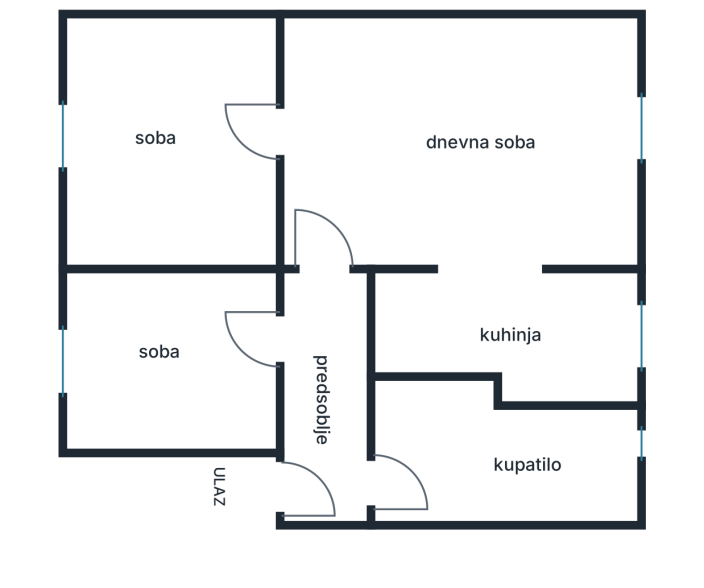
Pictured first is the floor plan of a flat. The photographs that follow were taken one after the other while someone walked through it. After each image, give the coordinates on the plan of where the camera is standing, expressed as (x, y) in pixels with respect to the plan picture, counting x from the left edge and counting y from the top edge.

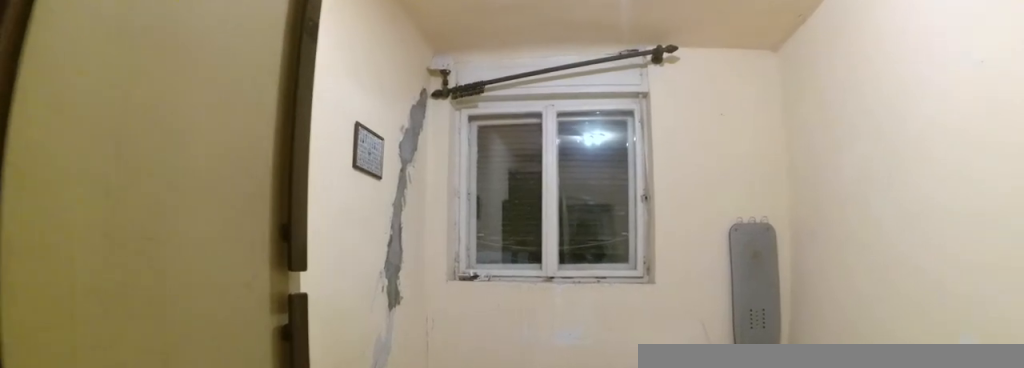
(251, 149)
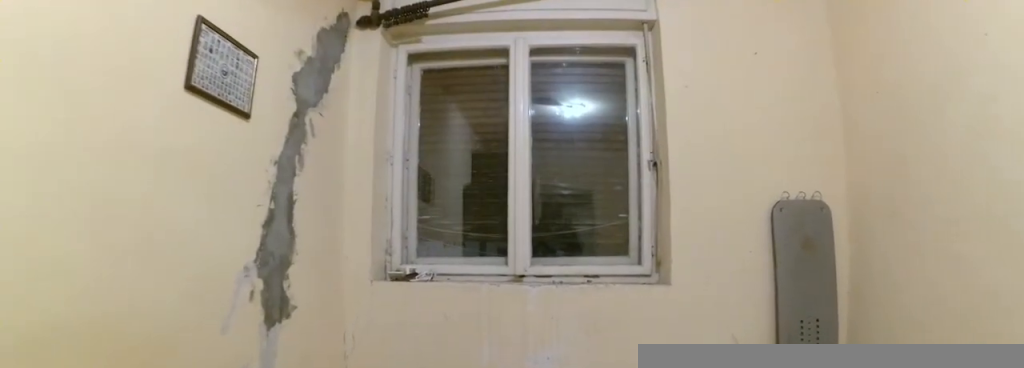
(202, 149)
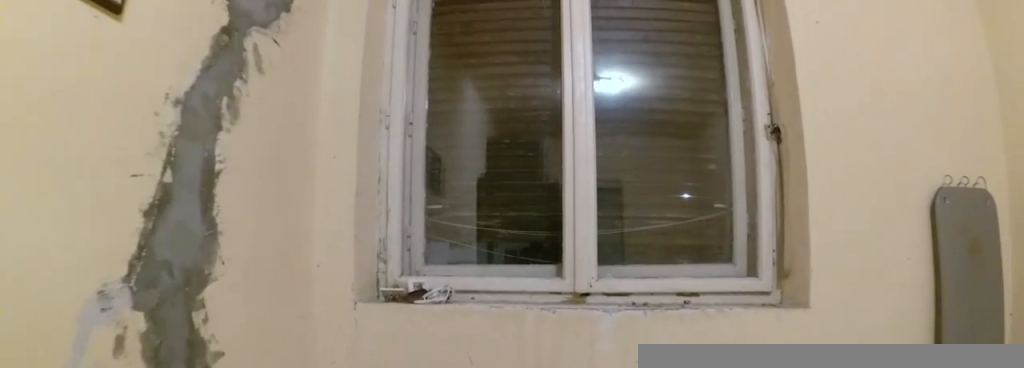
(165, 149)
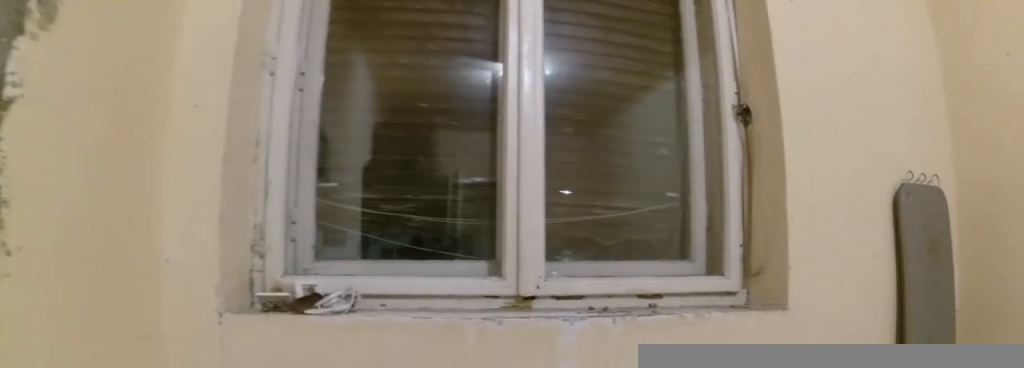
(141, 149)
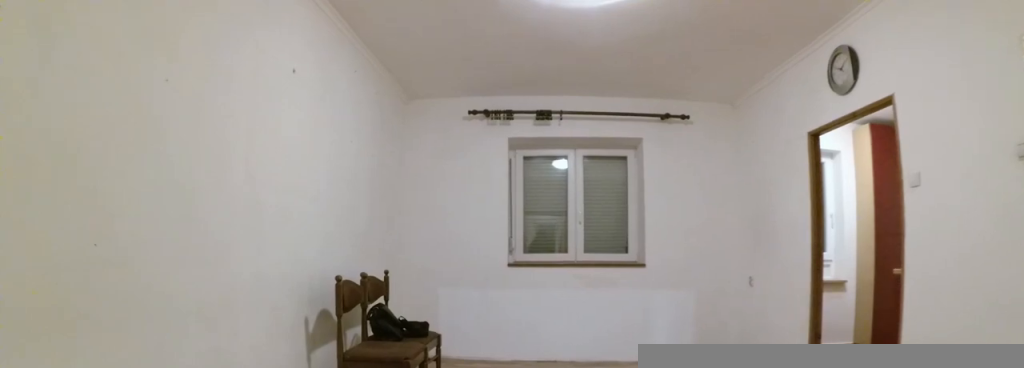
(263, 146)
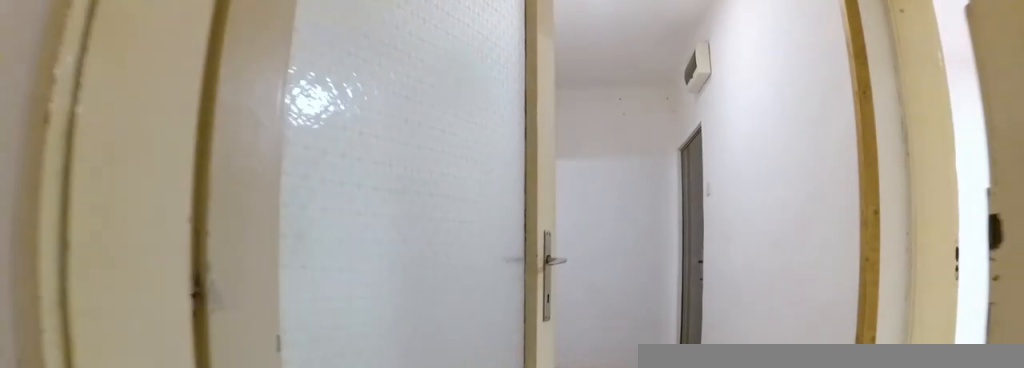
(315, 224)
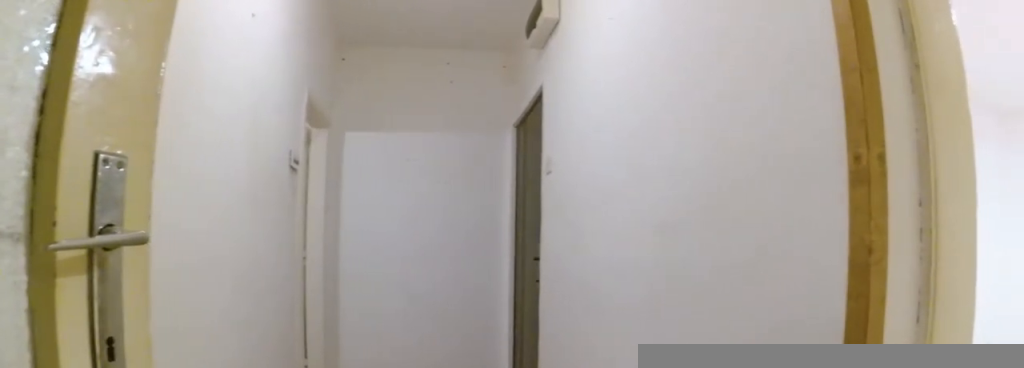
(330, 278)
